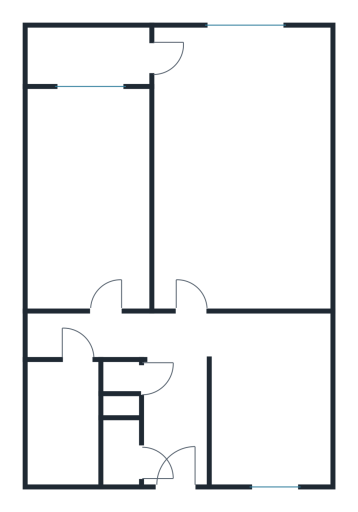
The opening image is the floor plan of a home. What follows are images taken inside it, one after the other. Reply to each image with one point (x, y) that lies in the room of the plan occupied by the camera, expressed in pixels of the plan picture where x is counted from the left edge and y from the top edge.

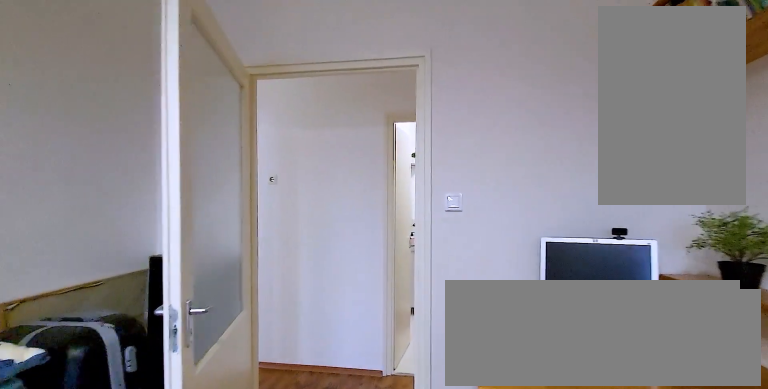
(89, 209)
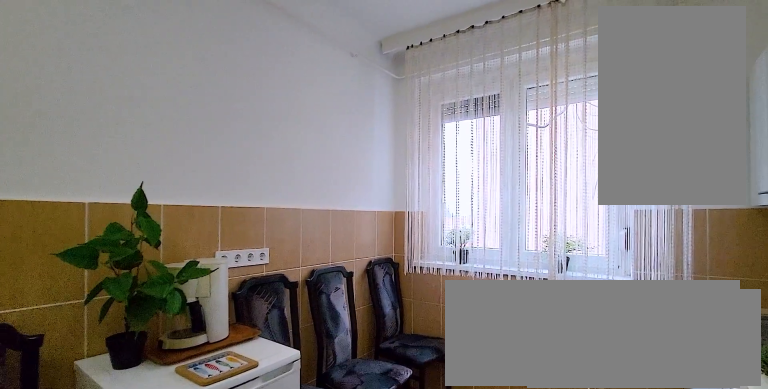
(278, 406)
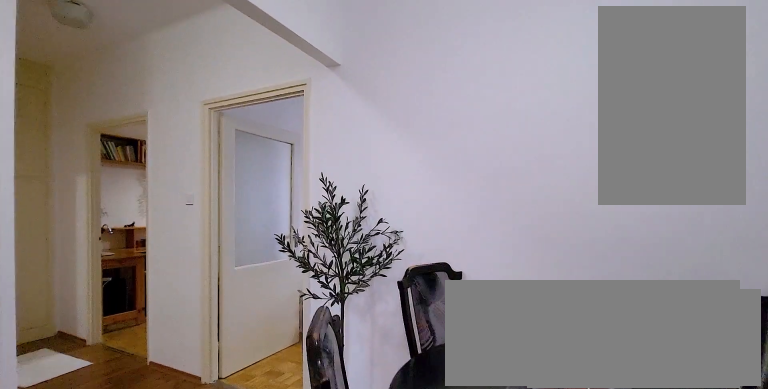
(278, 406)
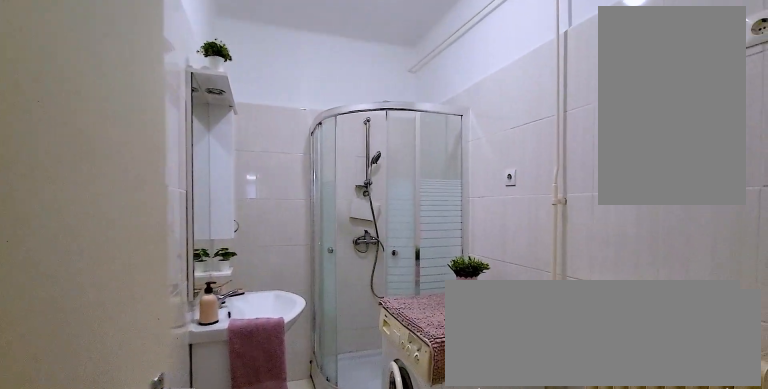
(63, 424)
